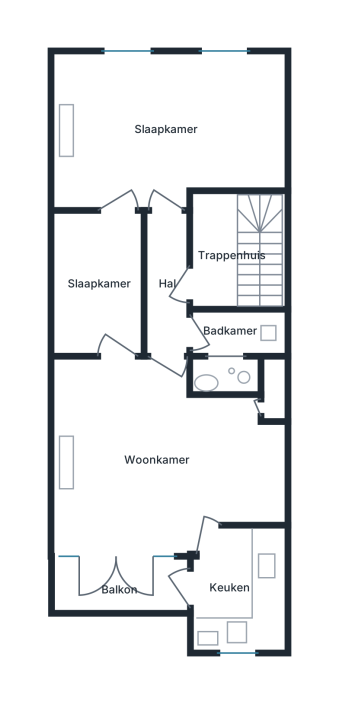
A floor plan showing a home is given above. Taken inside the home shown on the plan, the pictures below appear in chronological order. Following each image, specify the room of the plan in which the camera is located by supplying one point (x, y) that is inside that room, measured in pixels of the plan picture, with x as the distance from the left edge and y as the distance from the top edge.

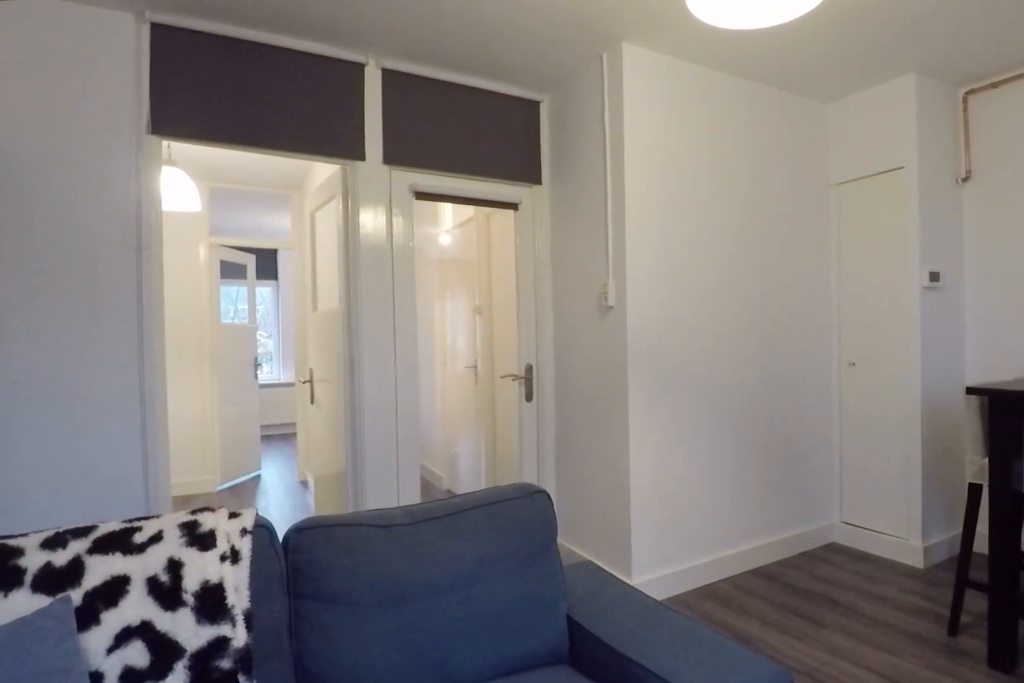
(159, 458)
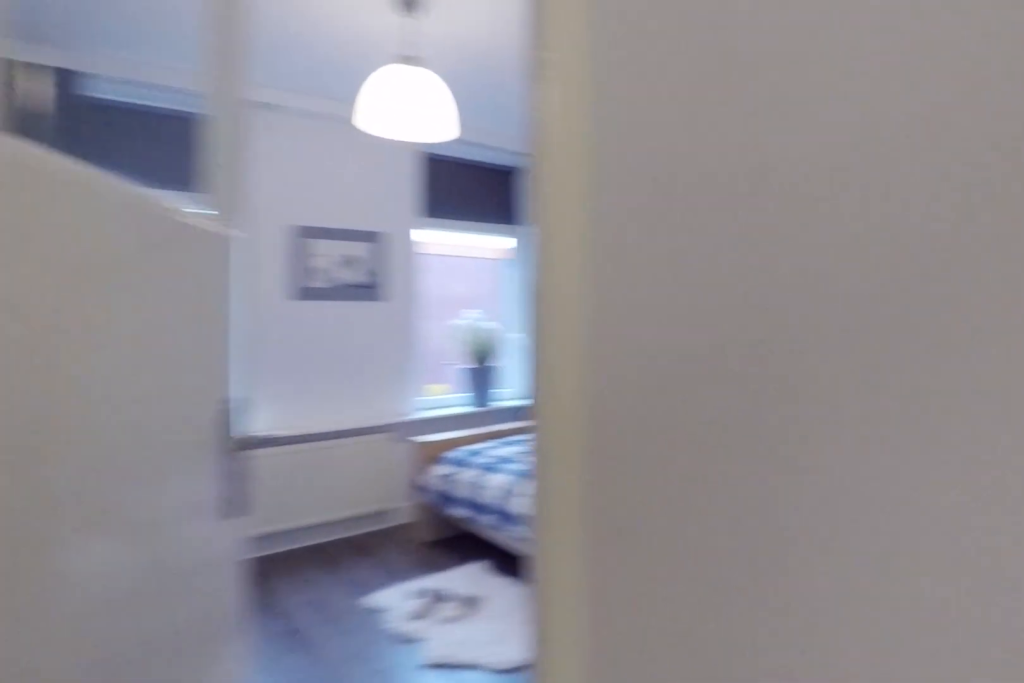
(99, 283)
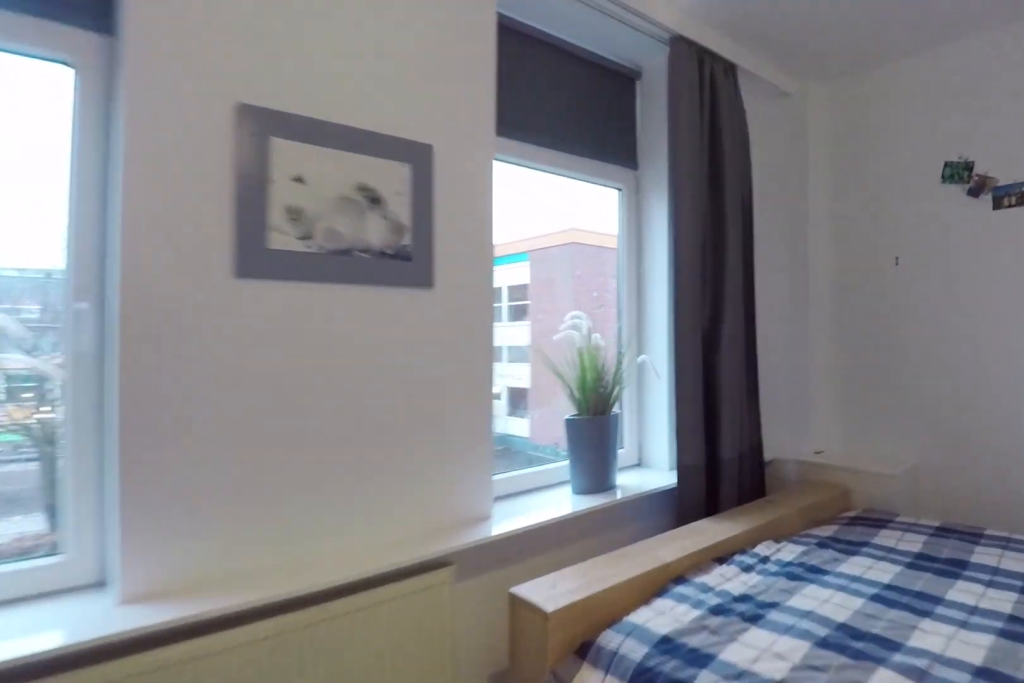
(168, 128)
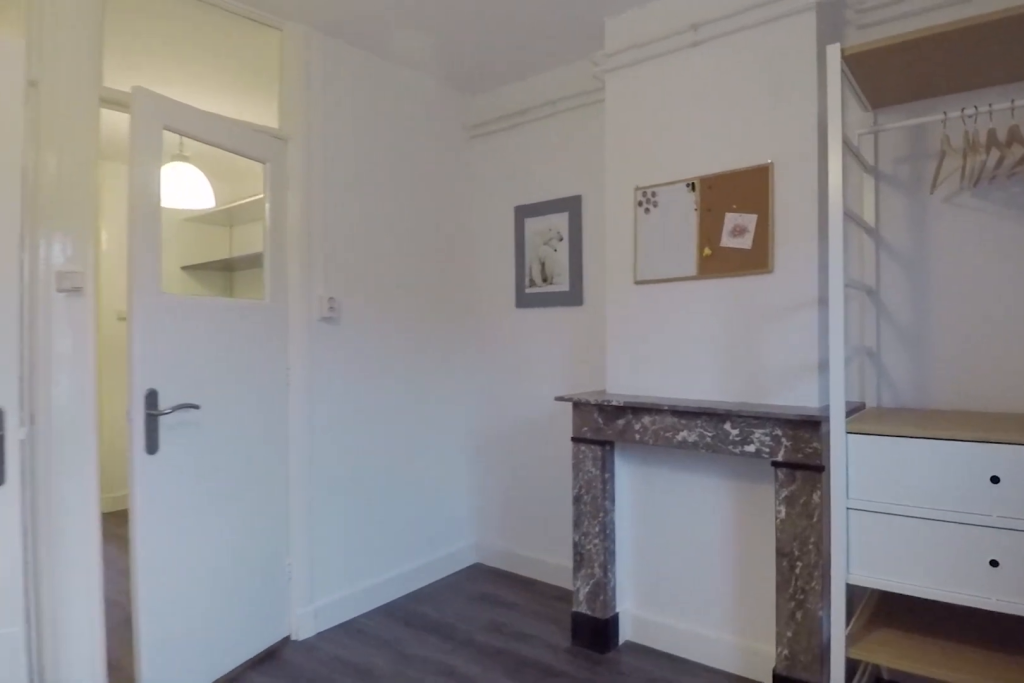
(168, 128)
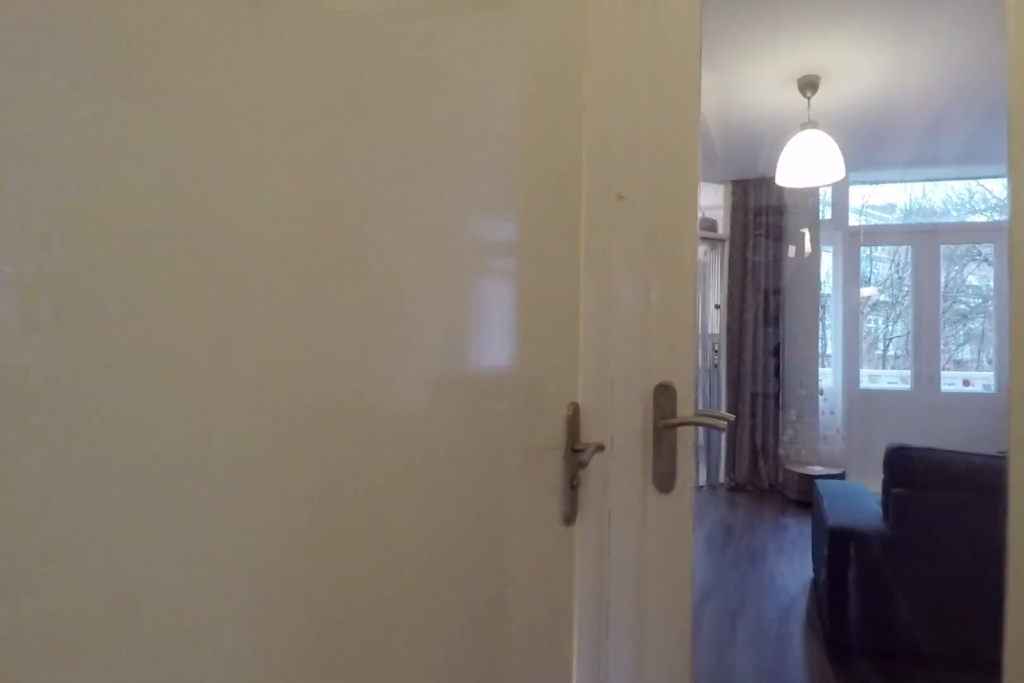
(167, 284)
